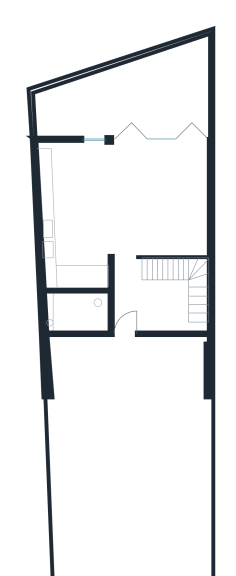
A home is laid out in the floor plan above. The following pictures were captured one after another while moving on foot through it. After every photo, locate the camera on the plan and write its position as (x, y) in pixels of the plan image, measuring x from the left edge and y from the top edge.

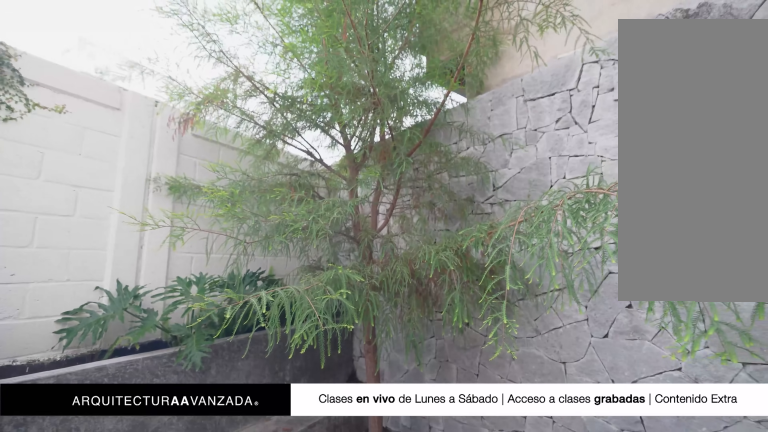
(170, 98)
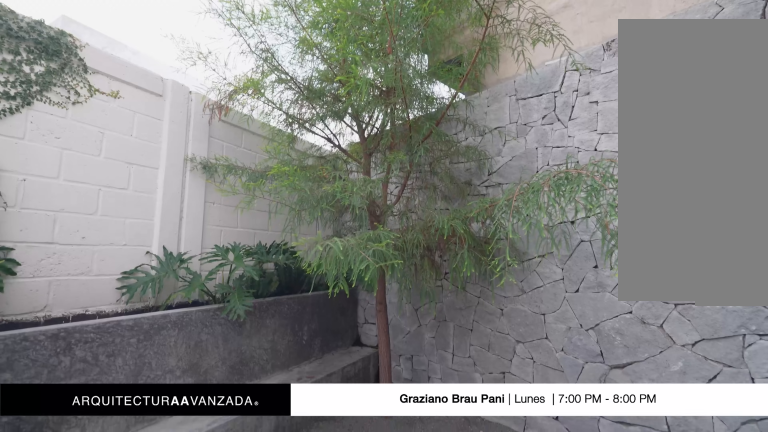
(164, 110)
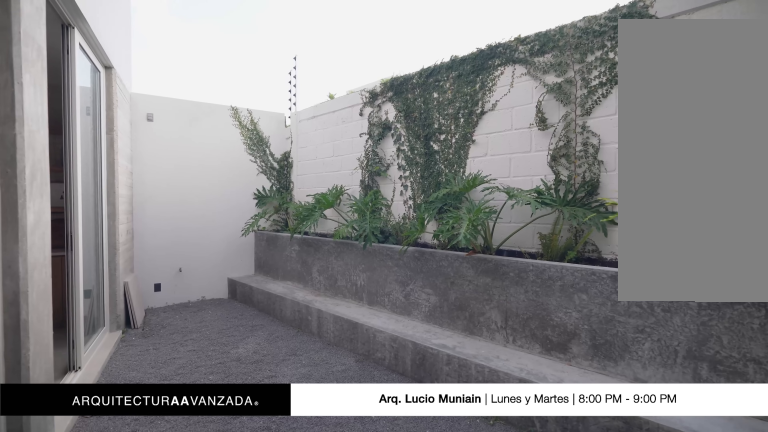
(180, 115)
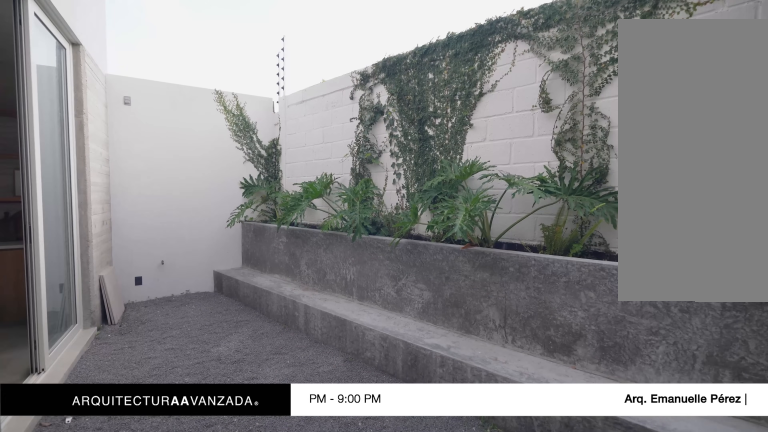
(180, 115)
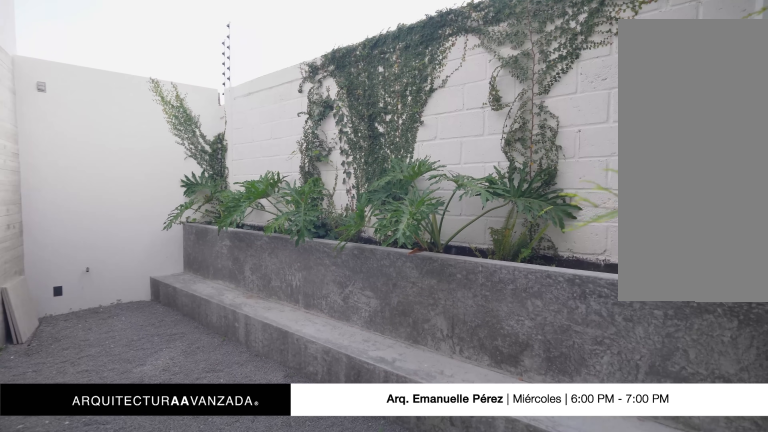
(180, 116)
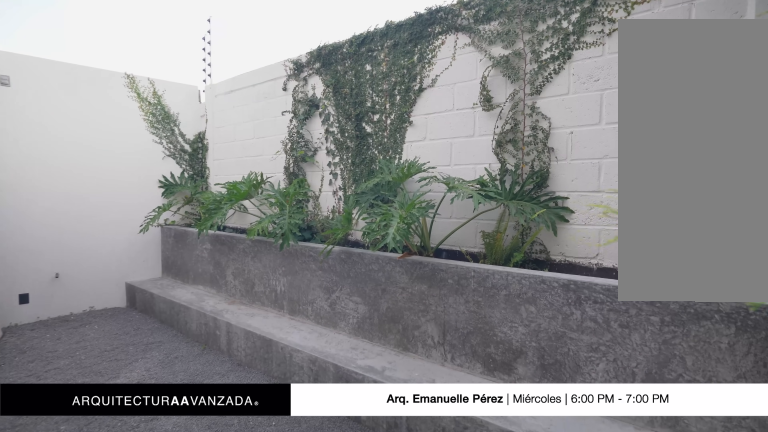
(180, 116)
